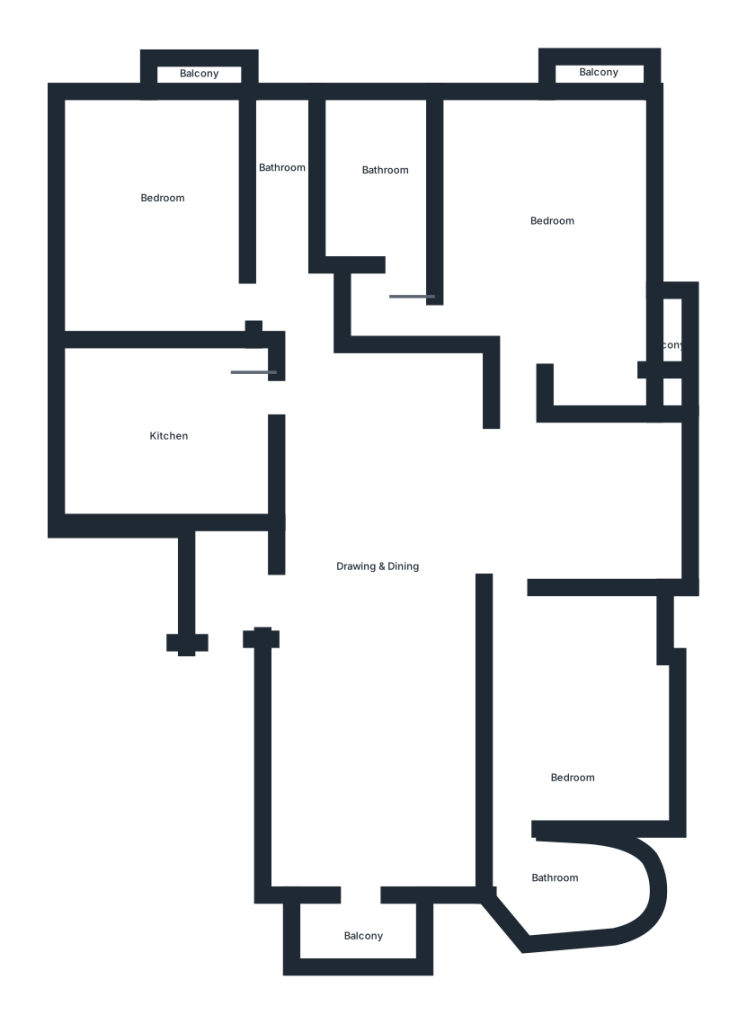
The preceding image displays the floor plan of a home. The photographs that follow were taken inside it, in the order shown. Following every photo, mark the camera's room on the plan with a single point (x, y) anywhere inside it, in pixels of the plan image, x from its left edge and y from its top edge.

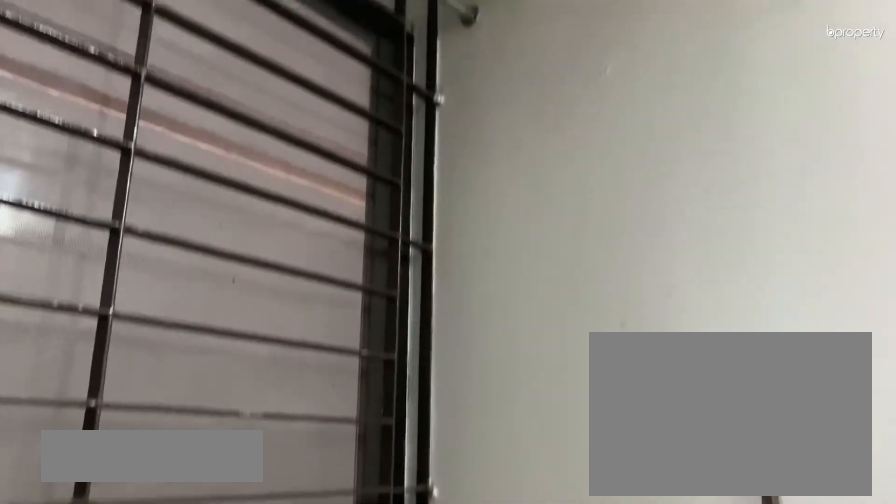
(678, 345)
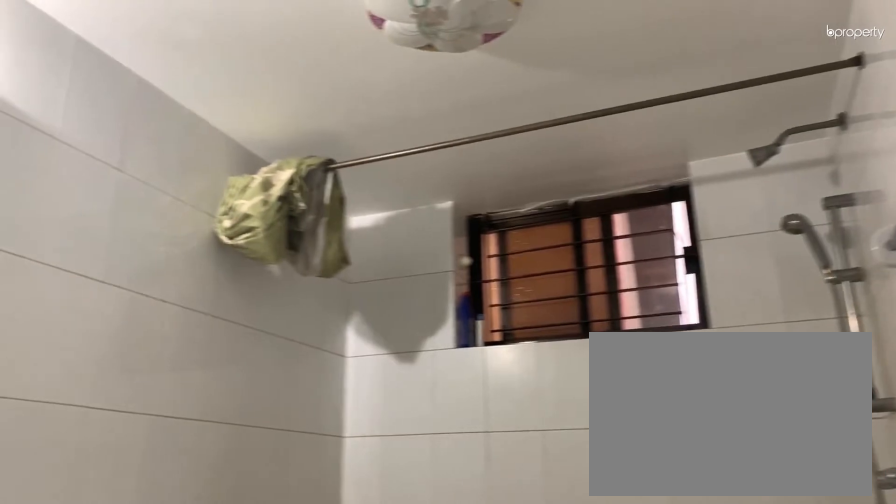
(380, 180)
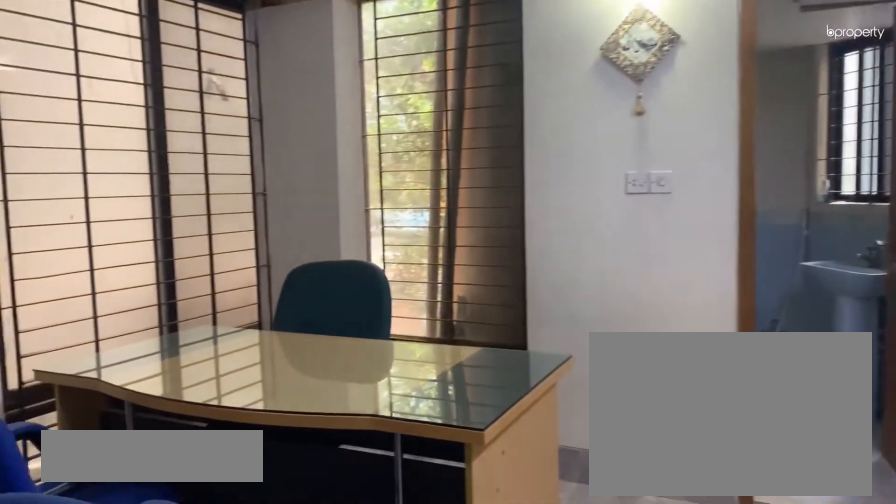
(575, 728)
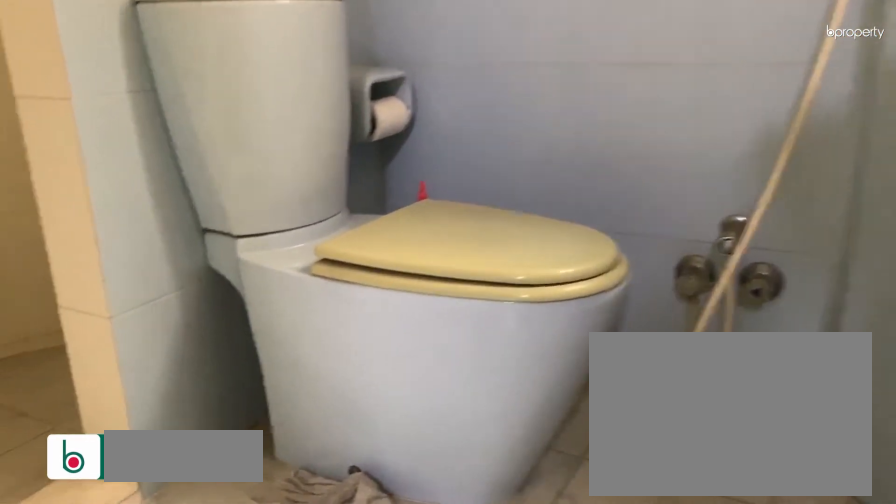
(574, 888)
